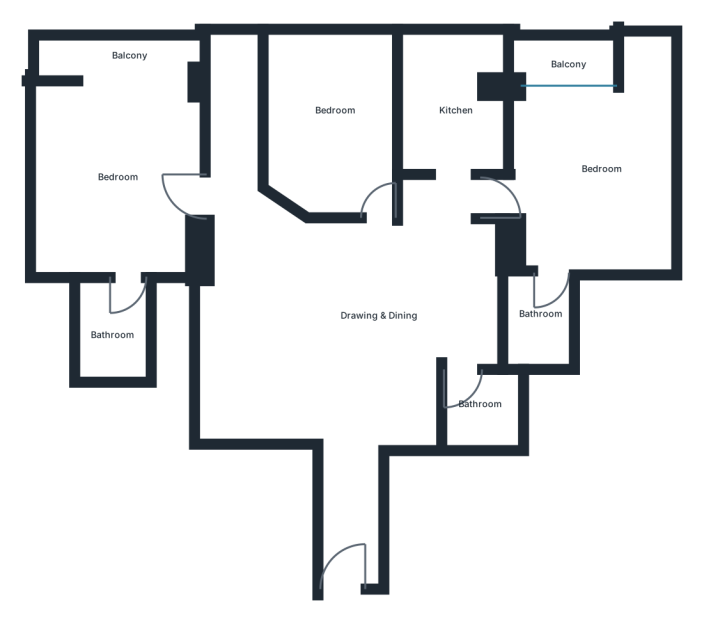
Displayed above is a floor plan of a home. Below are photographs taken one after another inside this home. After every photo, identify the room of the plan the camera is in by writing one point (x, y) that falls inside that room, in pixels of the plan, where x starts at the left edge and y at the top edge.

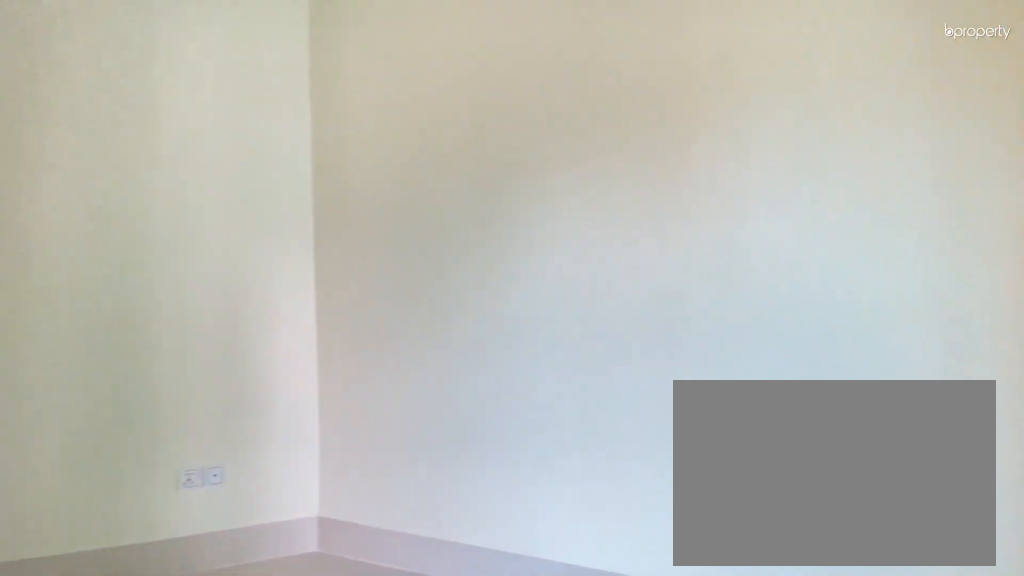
(334, 119)
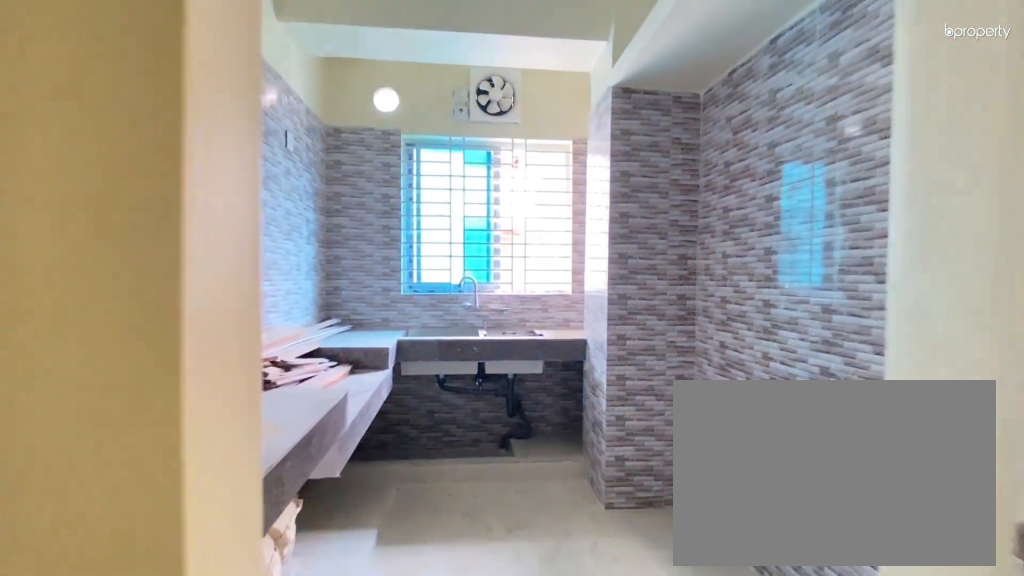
(449, 97)
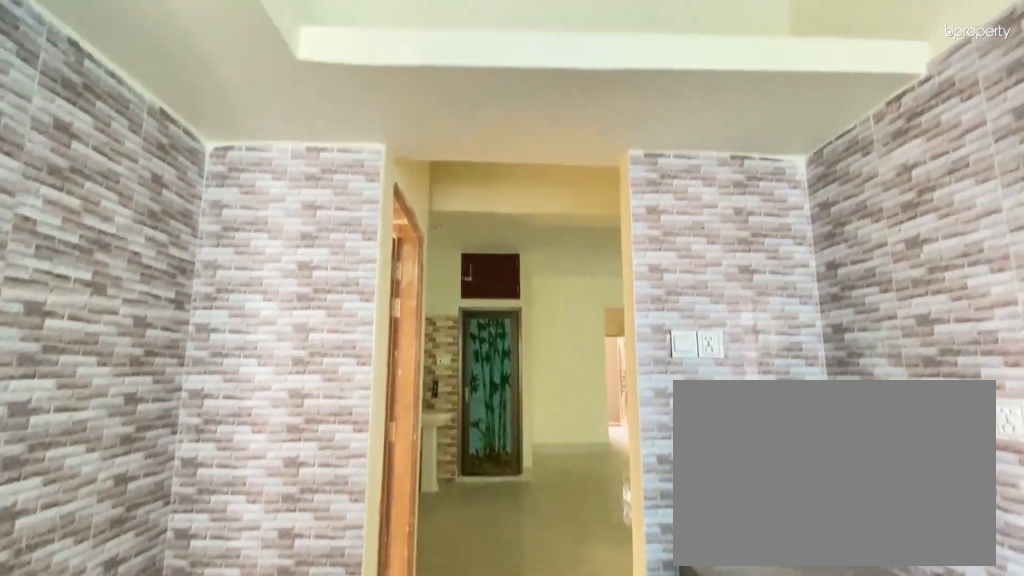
(458, 100)
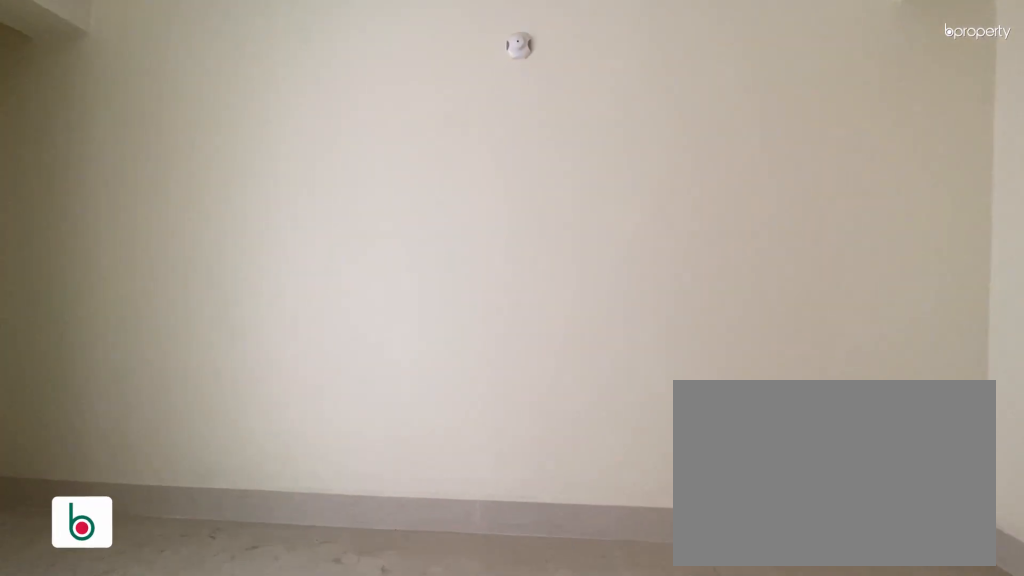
(596, 162)
